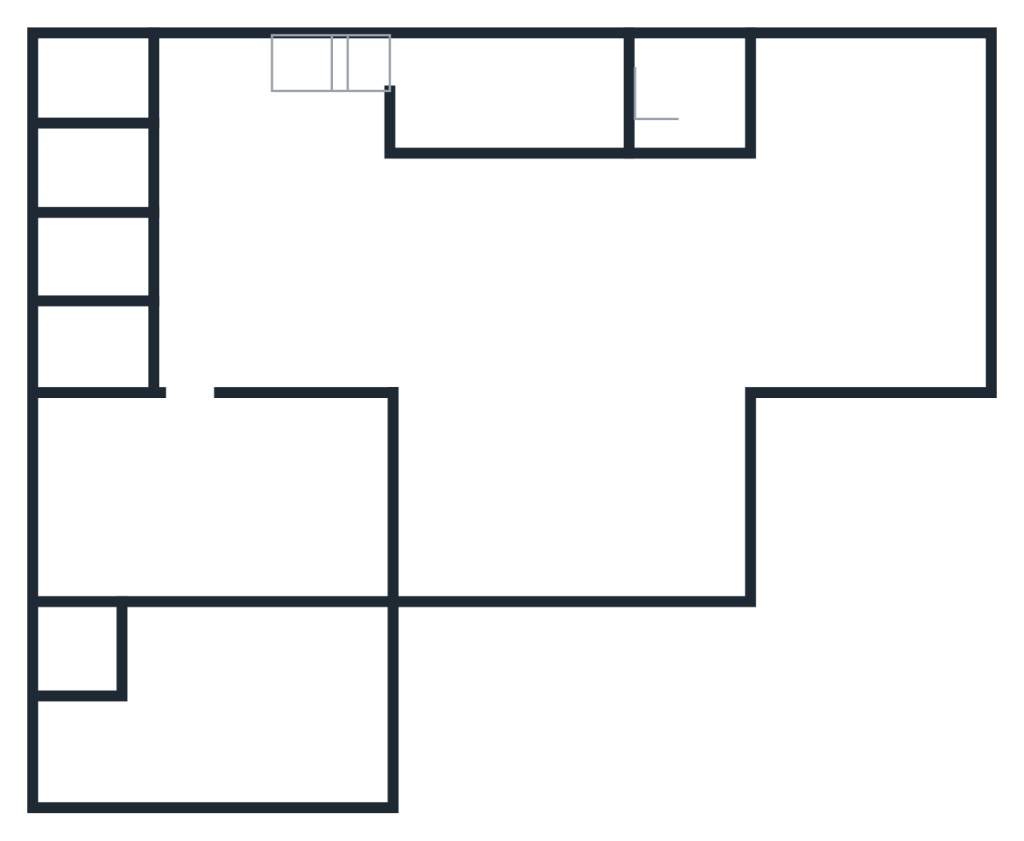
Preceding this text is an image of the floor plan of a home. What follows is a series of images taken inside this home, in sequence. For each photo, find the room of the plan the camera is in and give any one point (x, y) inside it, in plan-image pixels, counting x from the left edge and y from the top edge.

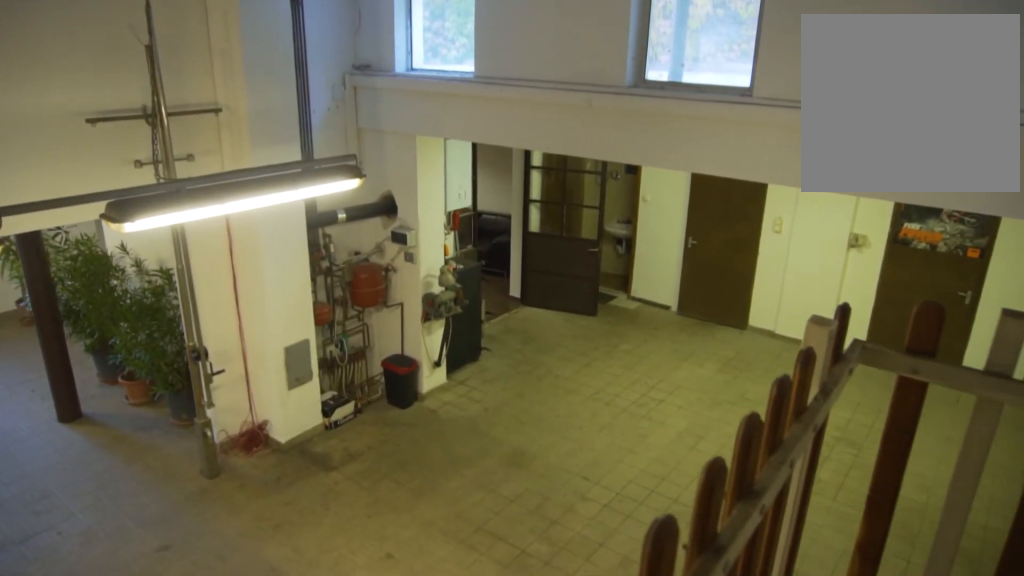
(520, 90)
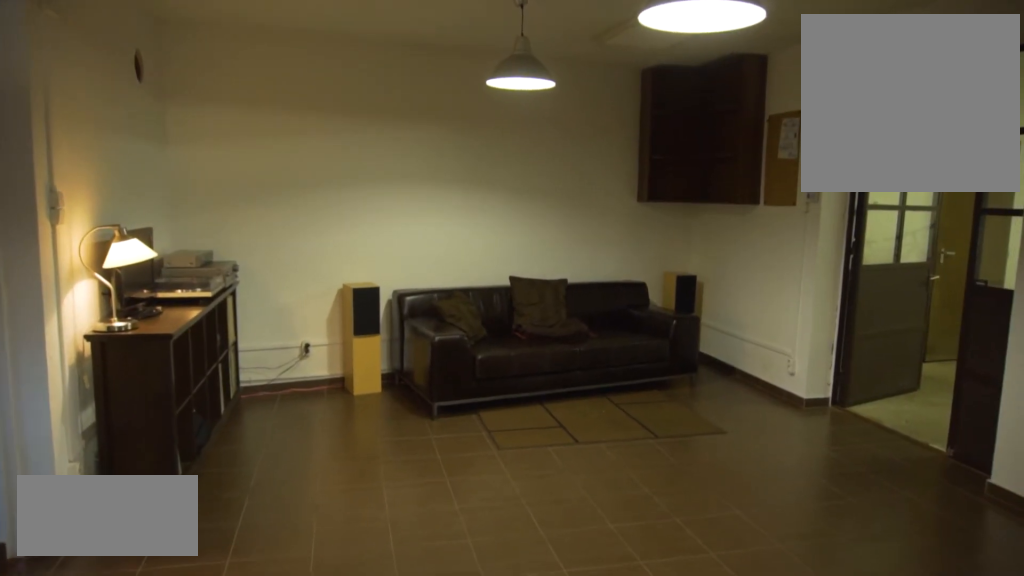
(222, 479)
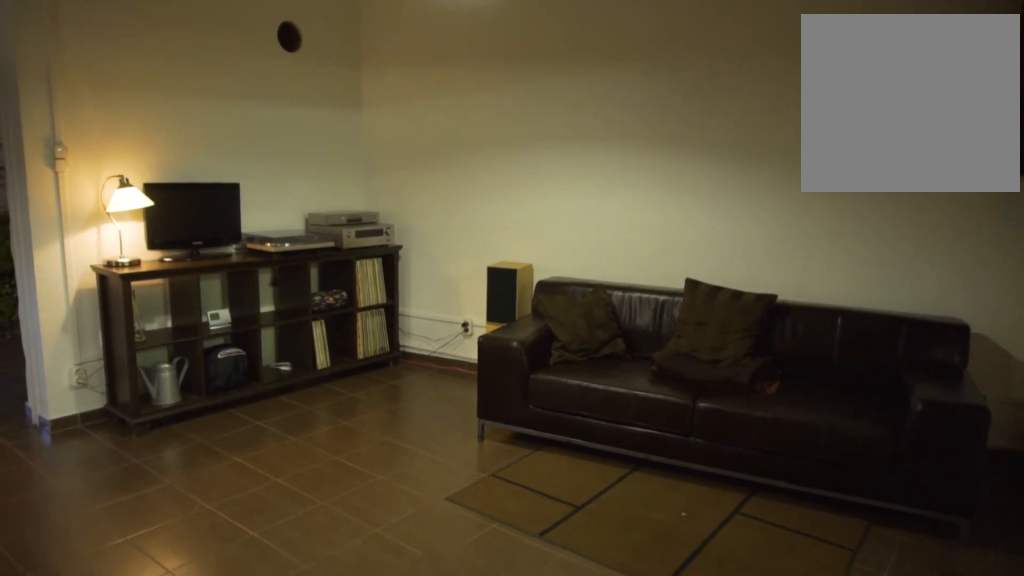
(221, 479)
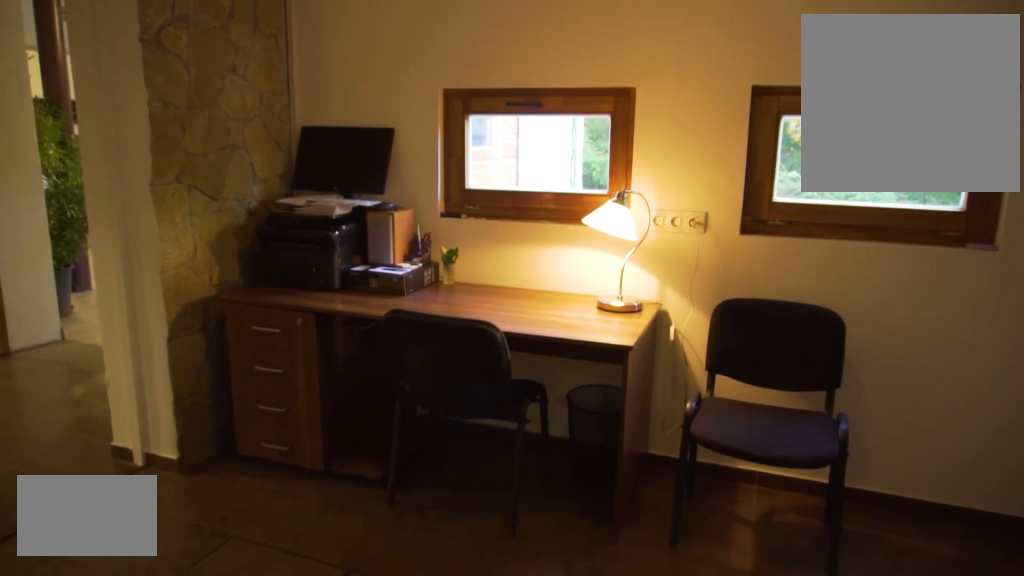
(216, 708)
